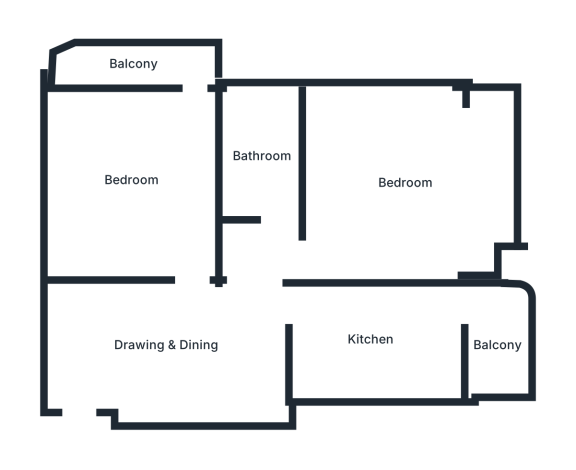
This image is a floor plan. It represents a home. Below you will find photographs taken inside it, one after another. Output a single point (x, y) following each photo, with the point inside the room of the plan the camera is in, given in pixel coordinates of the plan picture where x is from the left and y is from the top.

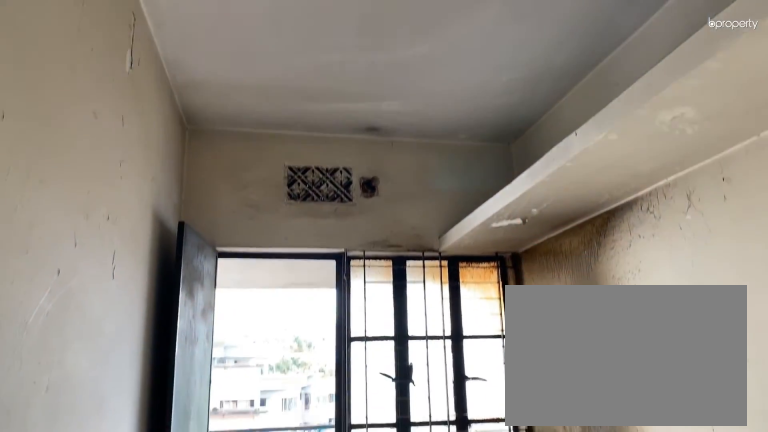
(370, 340)
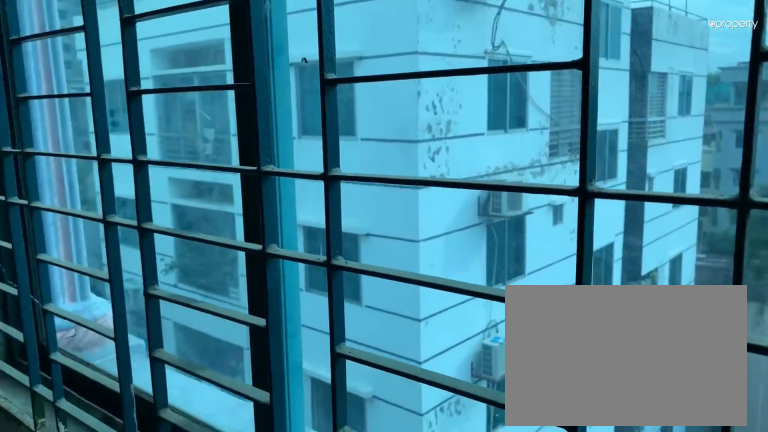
(403, 183)
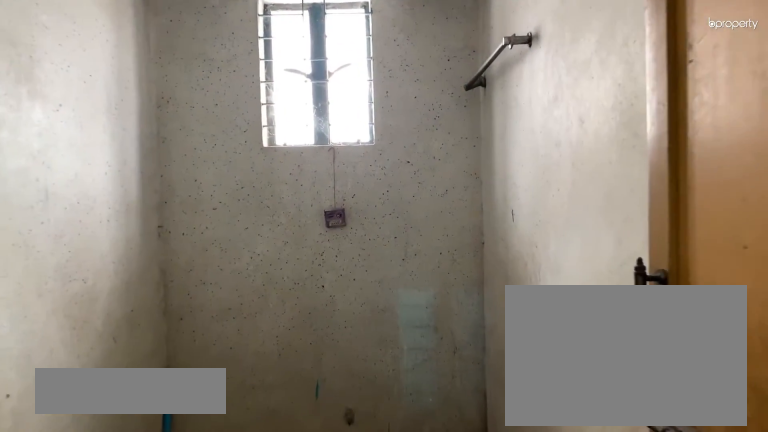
(263, 156)
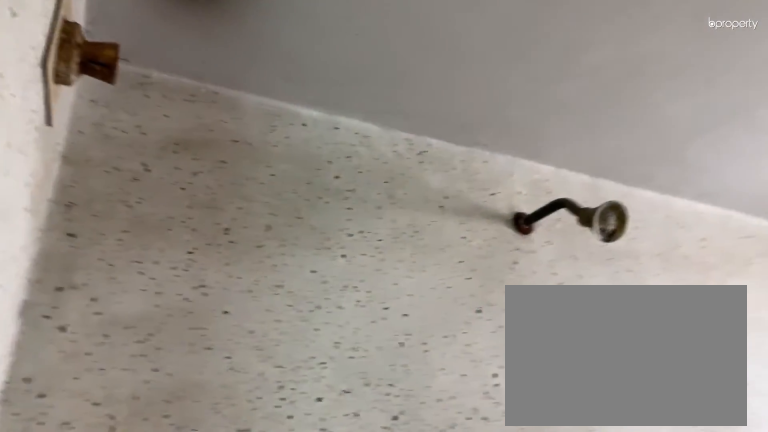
(263, 156)
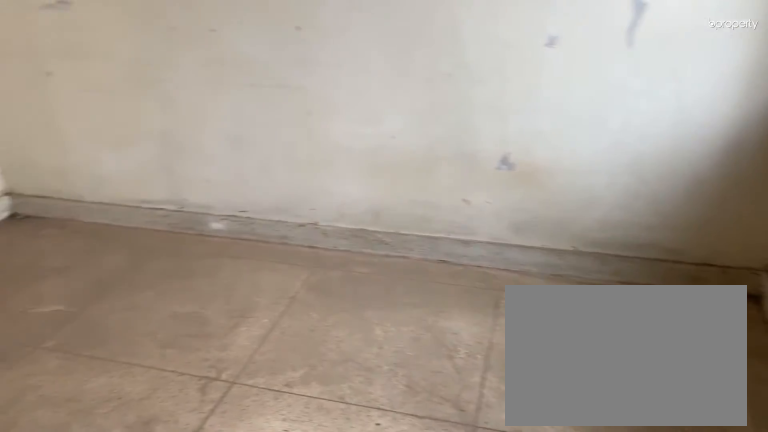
(130, 182)
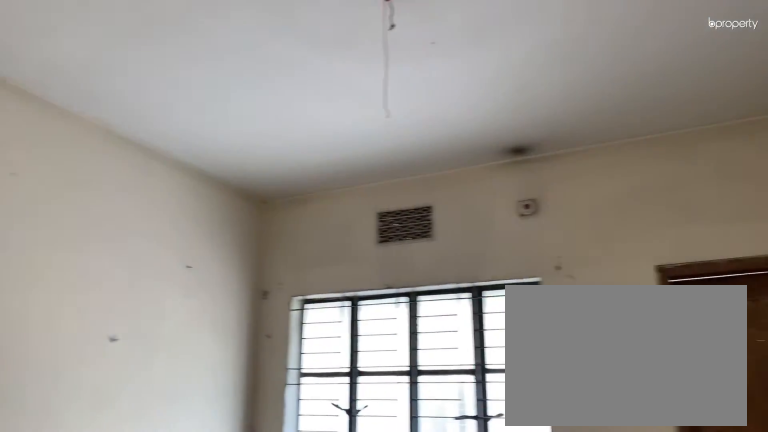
(130, 182)
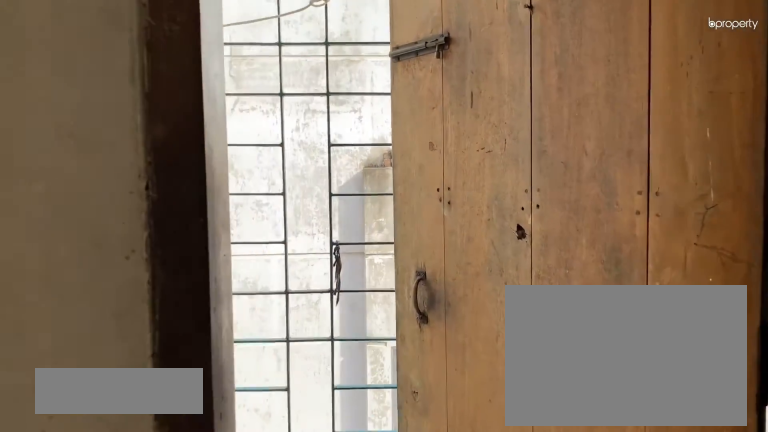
(133, 64)
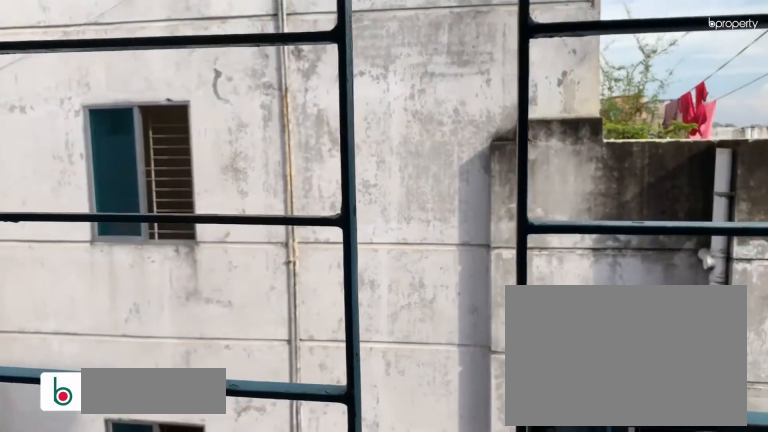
(133, 64)
